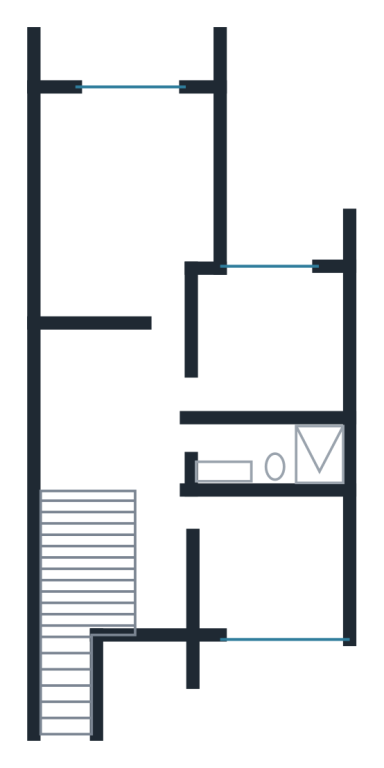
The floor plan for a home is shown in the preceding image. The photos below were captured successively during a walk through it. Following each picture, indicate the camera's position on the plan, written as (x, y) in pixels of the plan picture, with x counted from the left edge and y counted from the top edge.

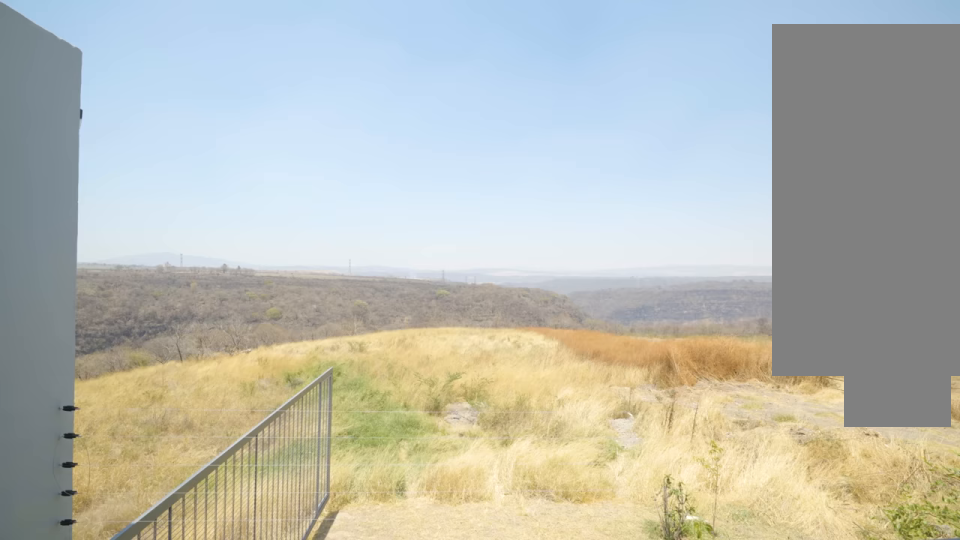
(119, 85)
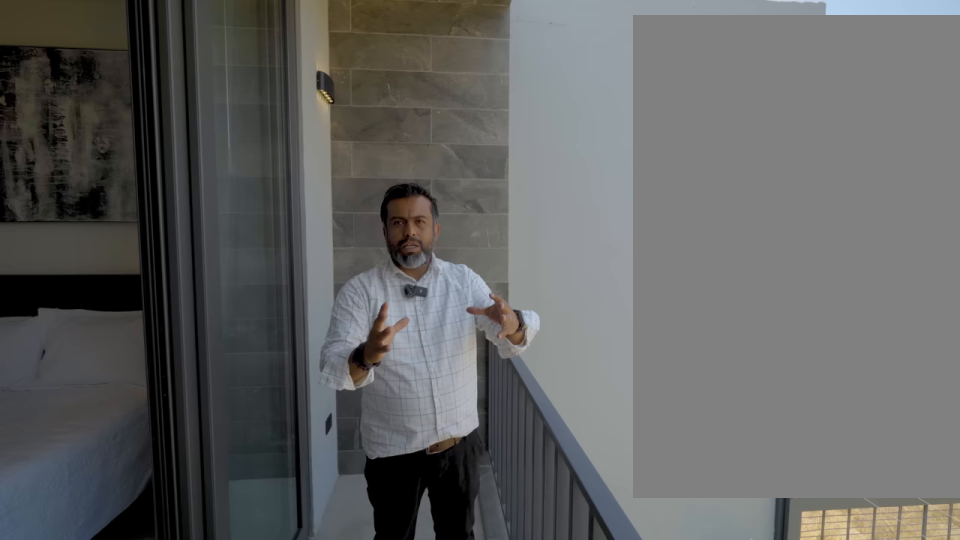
(144, 65)
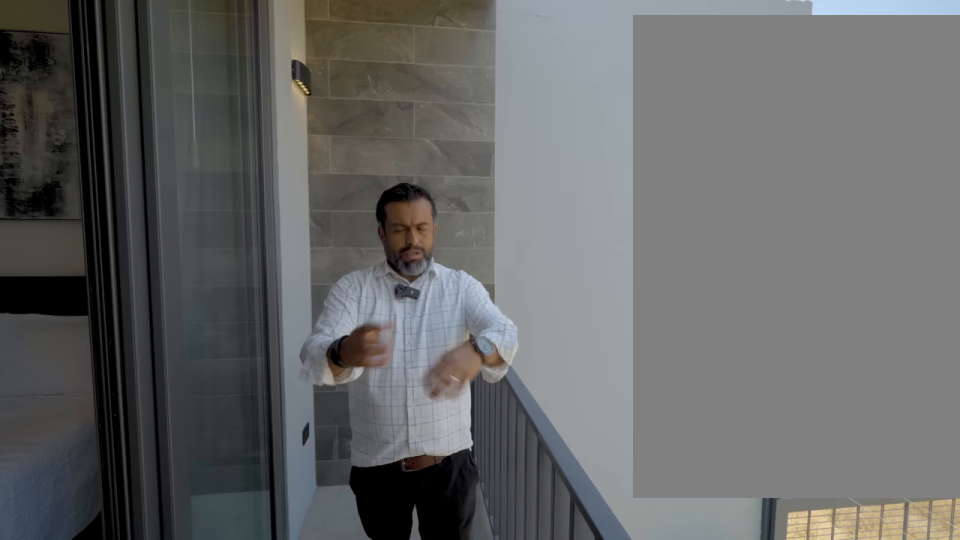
(144, 65)
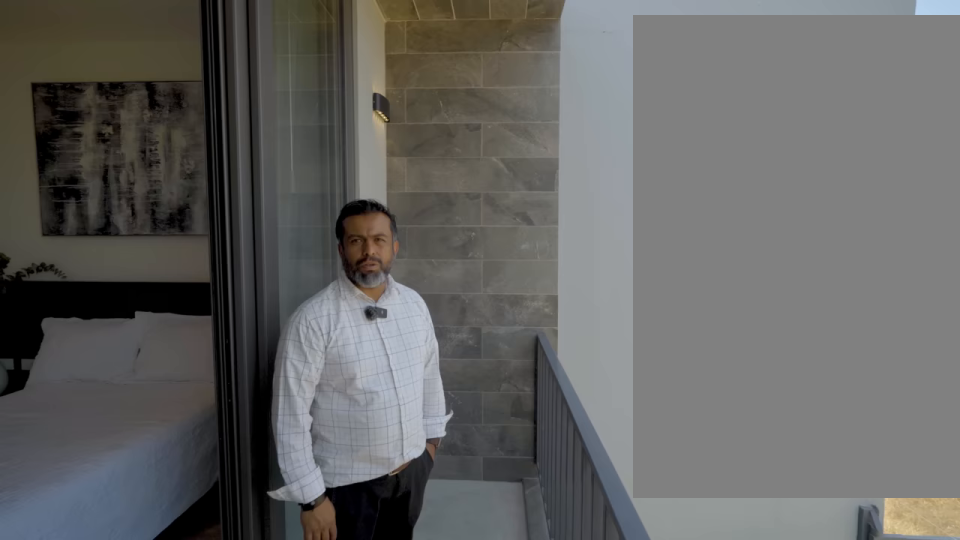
(145, 64)
